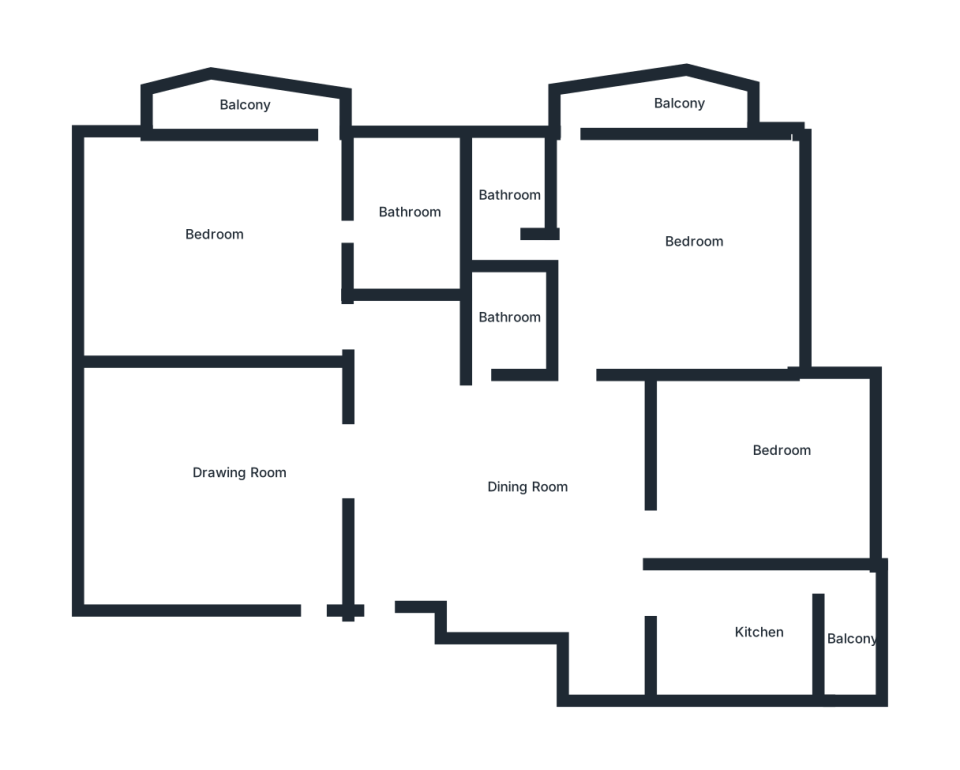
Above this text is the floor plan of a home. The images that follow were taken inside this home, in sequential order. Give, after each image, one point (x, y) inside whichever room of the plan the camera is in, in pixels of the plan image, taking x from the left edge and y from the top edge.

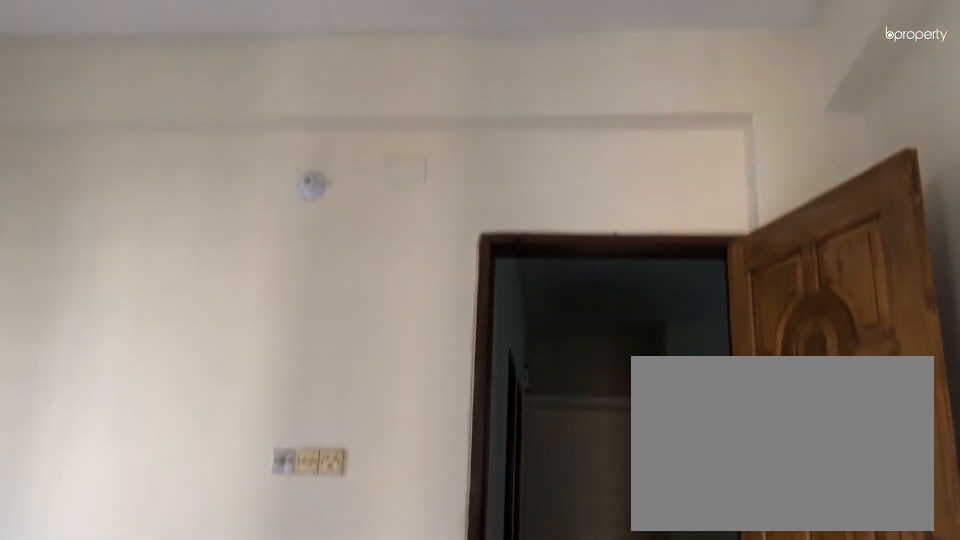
(677, 241)
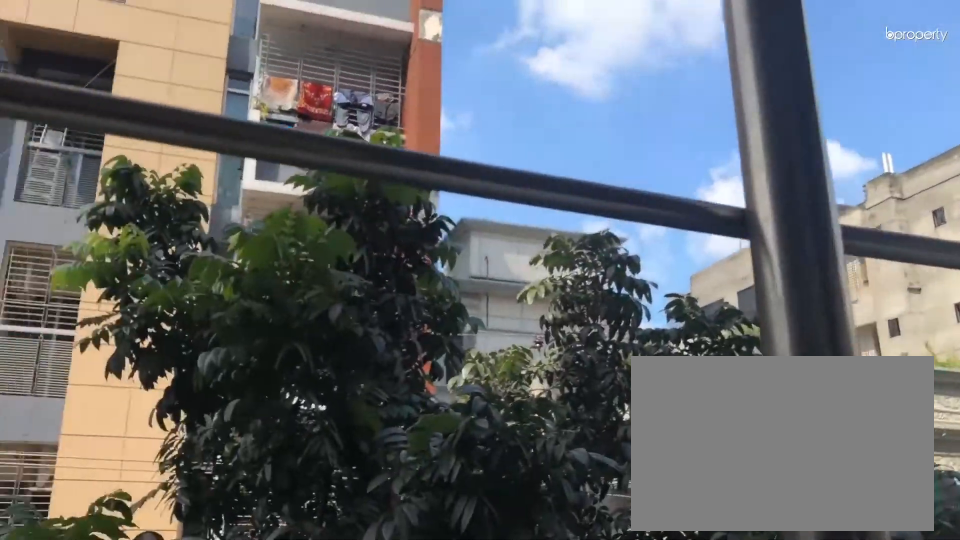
(670, 105)
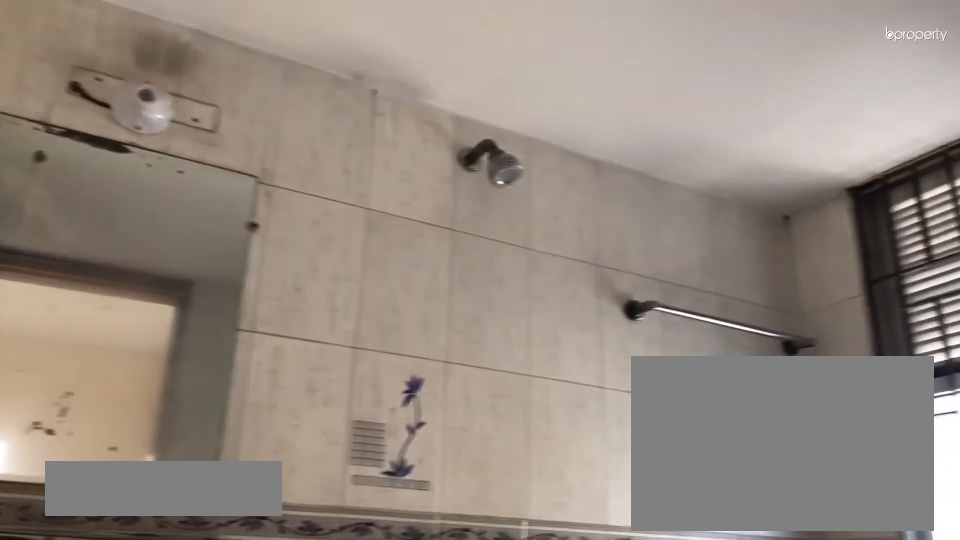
(497, 207)
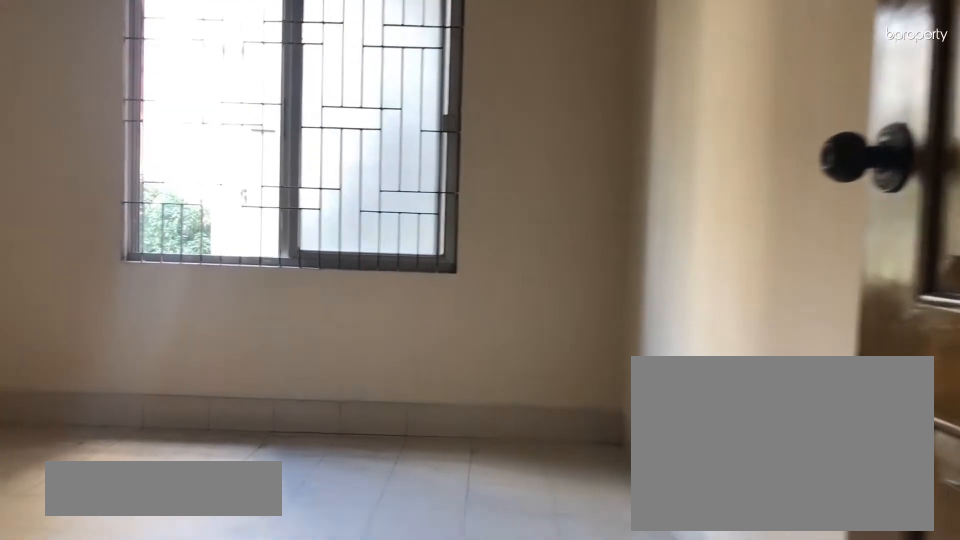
(762, 456)
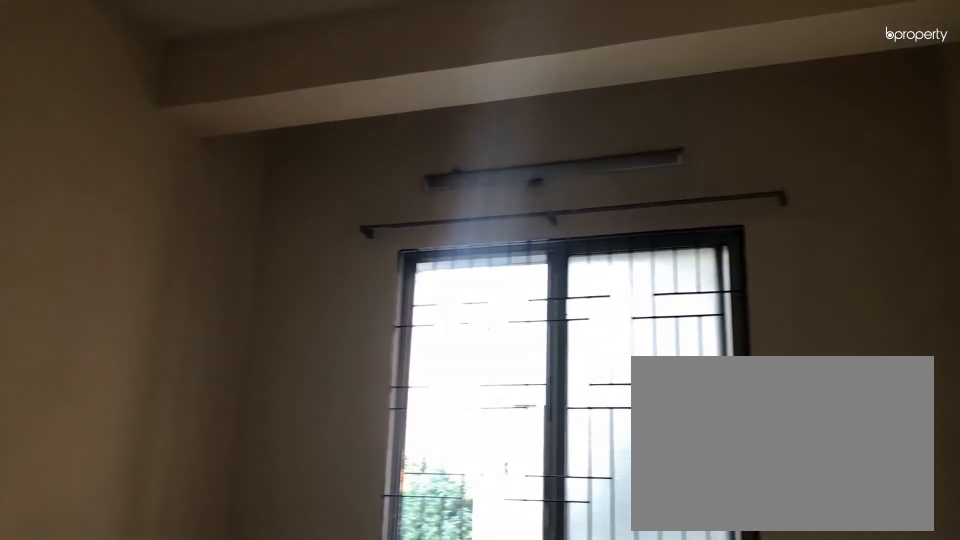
(762, 456)
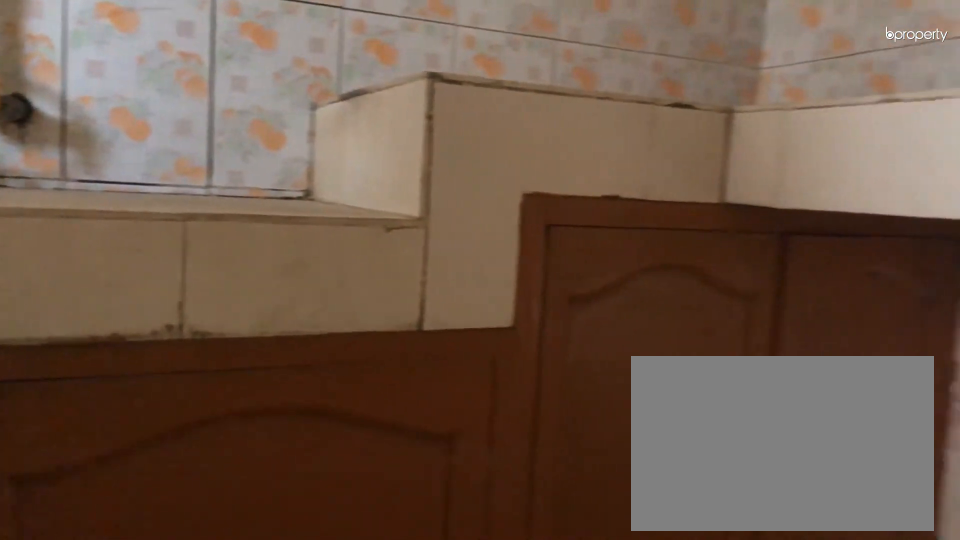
(764, 641)
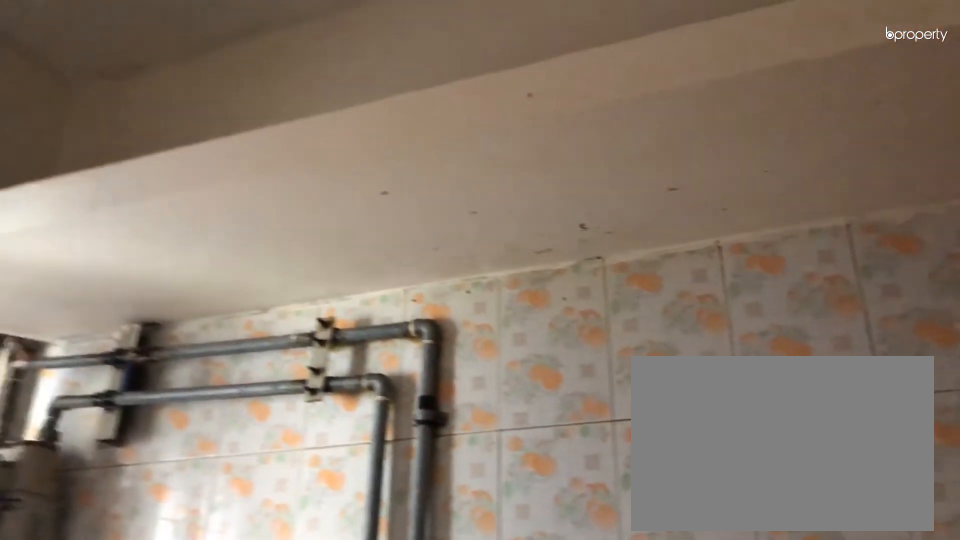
(764, 641)
